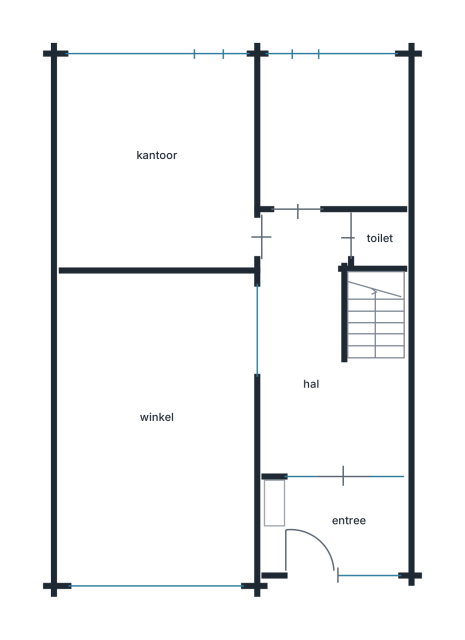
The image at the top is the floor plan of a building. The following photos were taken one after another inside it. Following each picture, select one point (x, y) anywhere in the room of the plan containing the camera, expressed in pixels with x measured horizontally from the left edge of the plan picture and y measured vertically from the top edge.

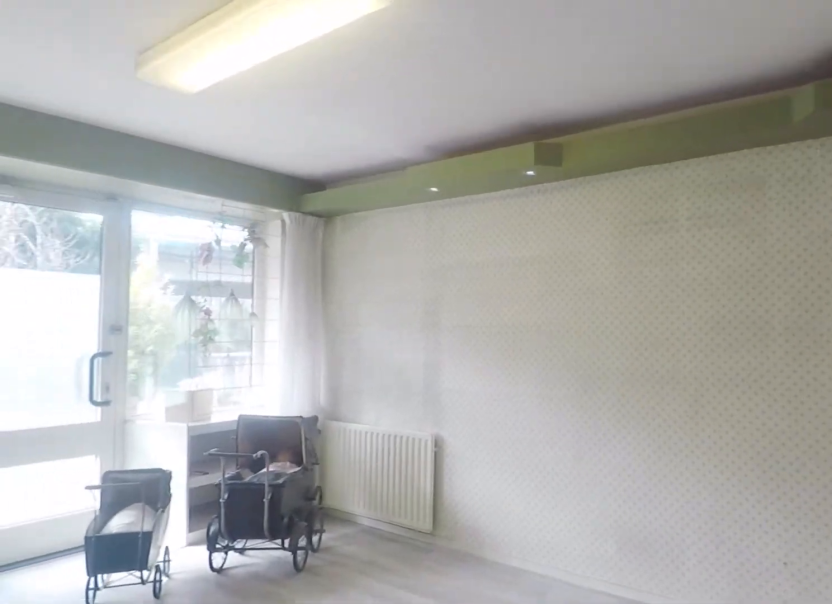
(155, 427)
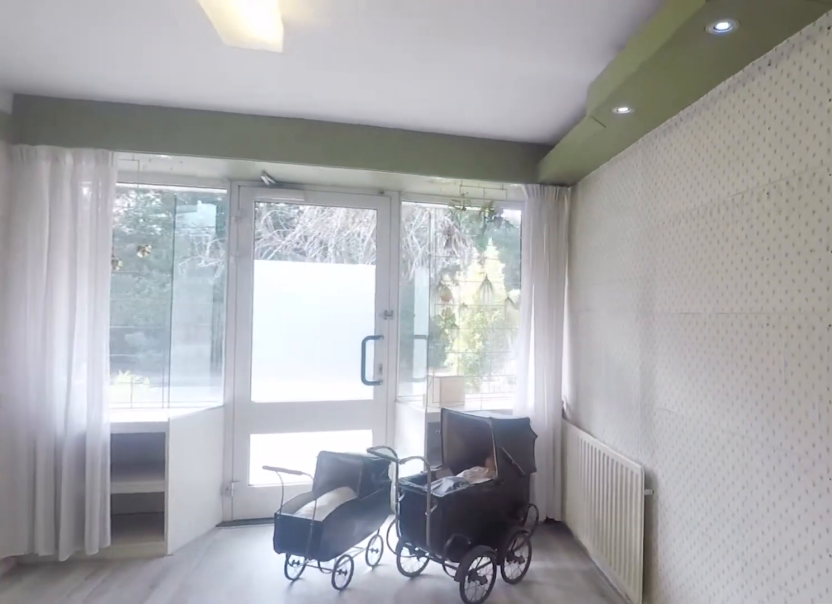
(155, 427)
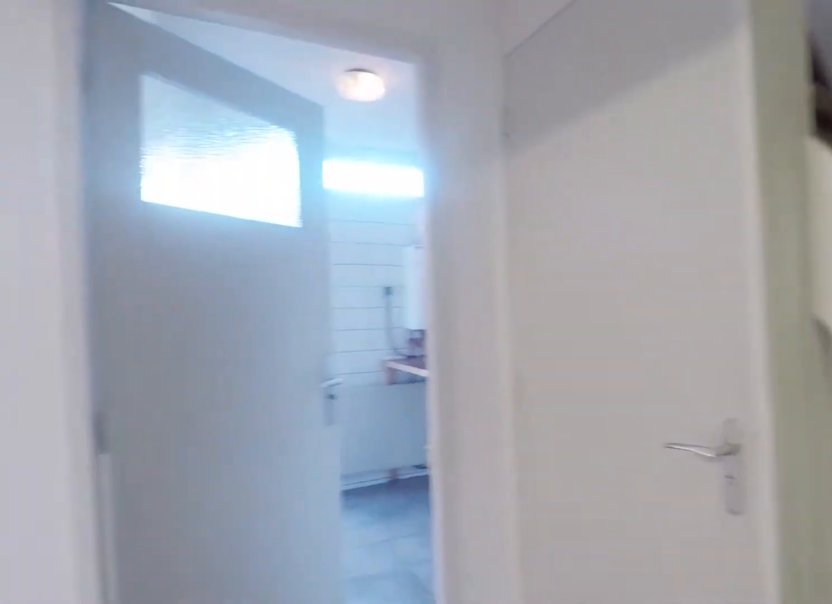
(328, 413)
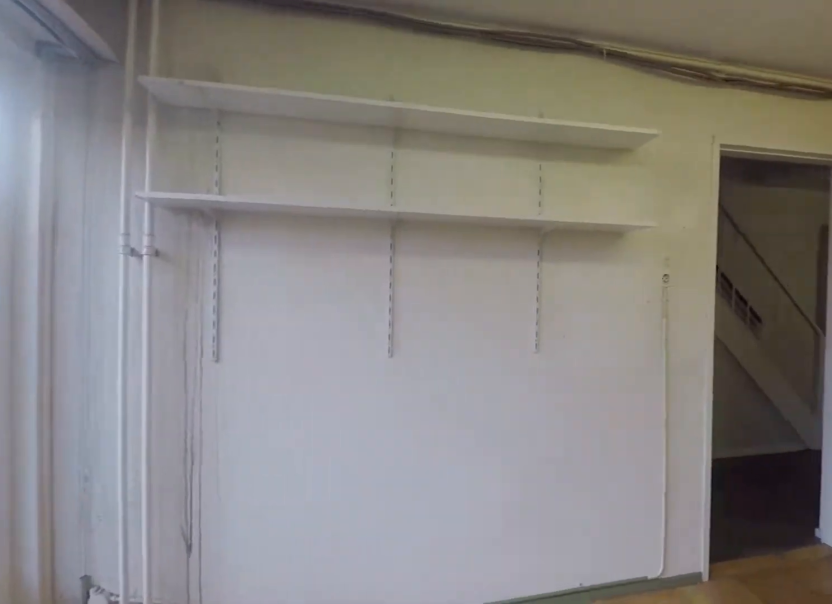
(165, 155)
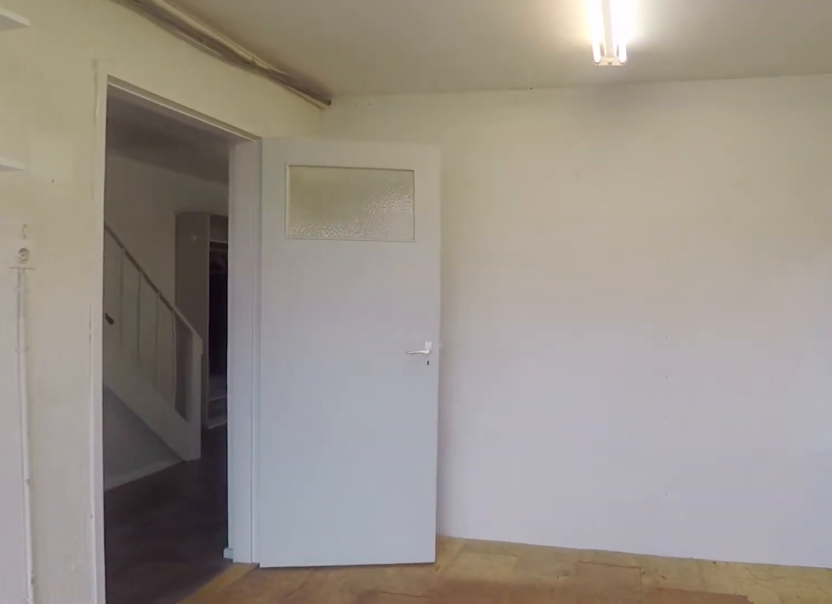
(165, 155)
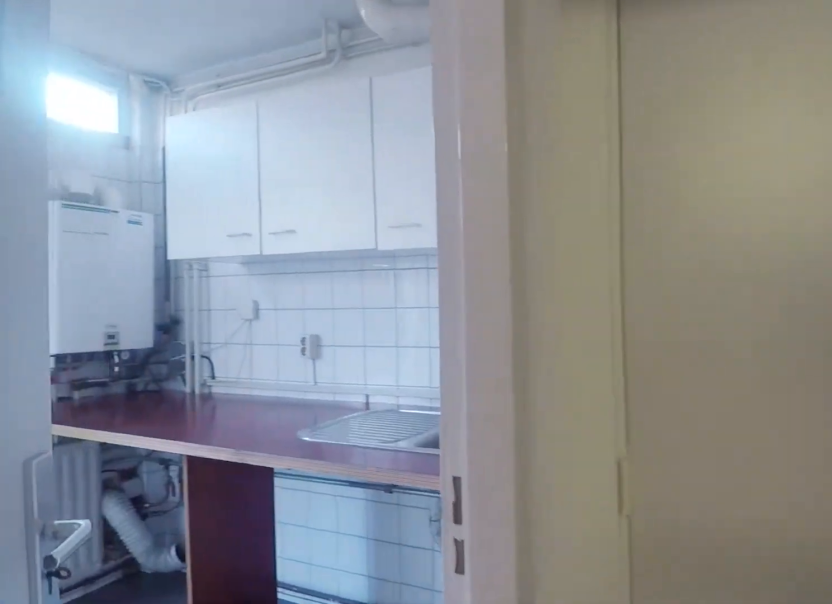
(328, 413)
